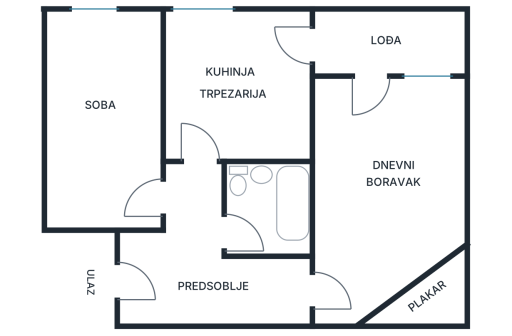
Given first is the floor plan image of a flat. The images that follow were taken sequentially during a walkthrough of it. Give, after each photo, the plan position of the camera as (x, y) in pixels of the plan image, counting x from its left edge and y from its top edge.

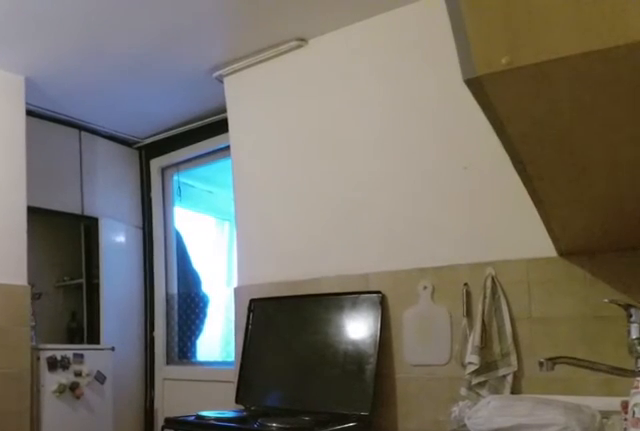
(181, 139)
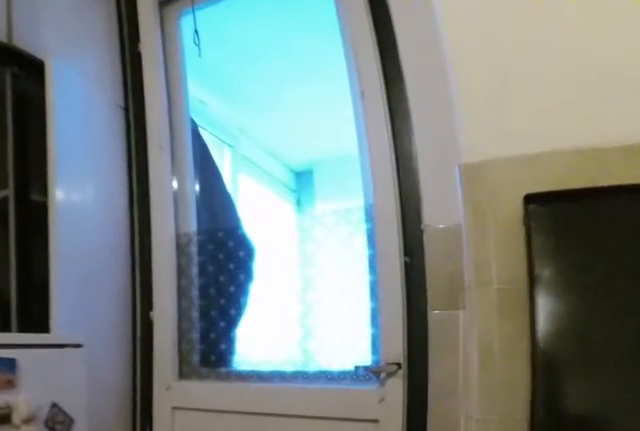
(241, 93)
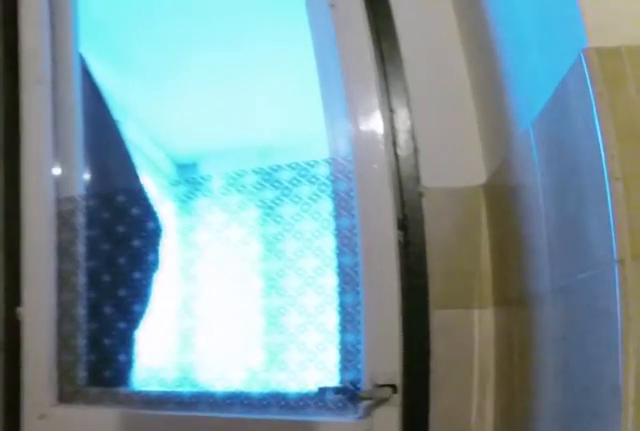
(261, 79)
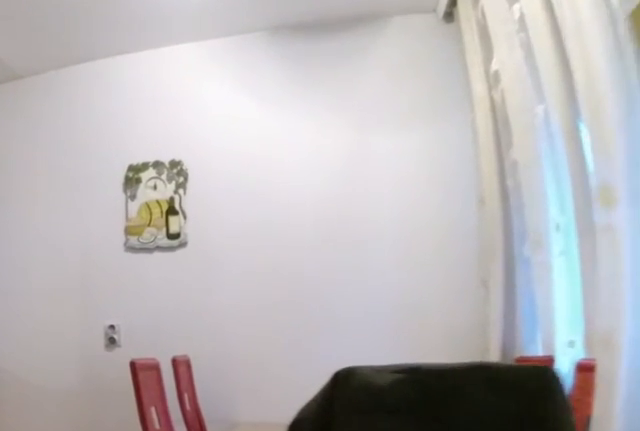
(270, 68)
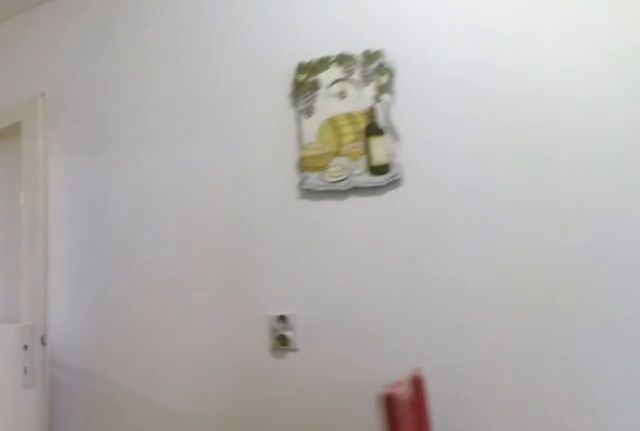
(238, 91)
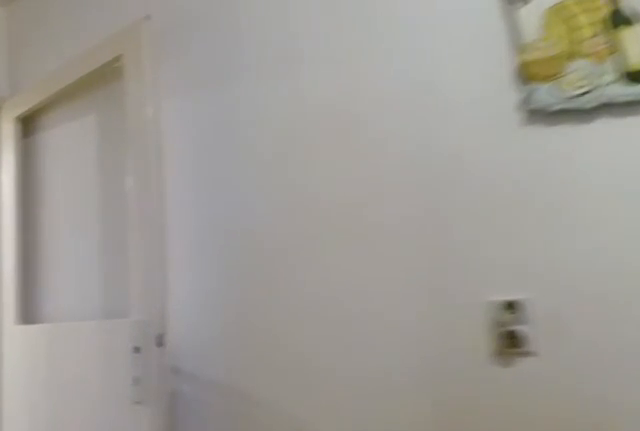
(224, 103)
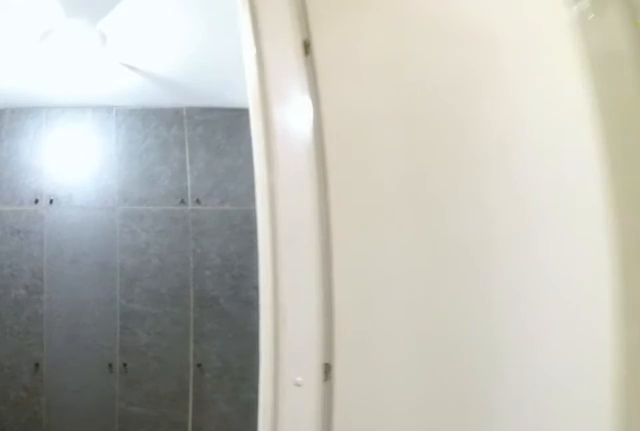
(193, 166)
